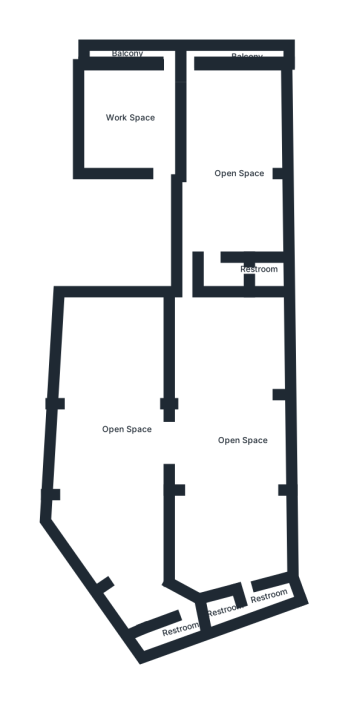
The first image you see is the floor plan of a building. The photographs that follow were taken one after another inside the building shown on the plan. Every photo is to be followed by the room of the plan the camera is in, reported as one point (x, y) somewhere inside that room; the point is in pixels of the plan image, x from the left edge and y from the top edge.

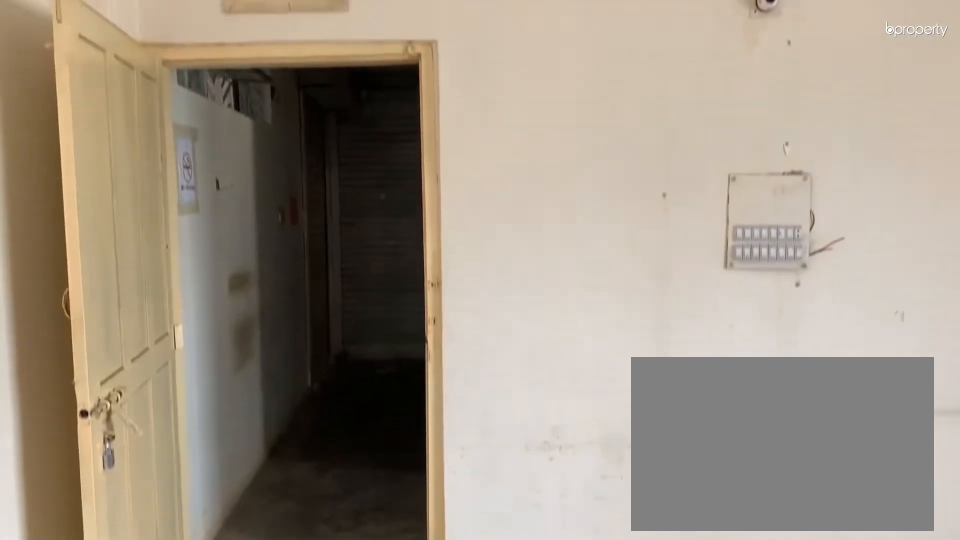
(139, 107)
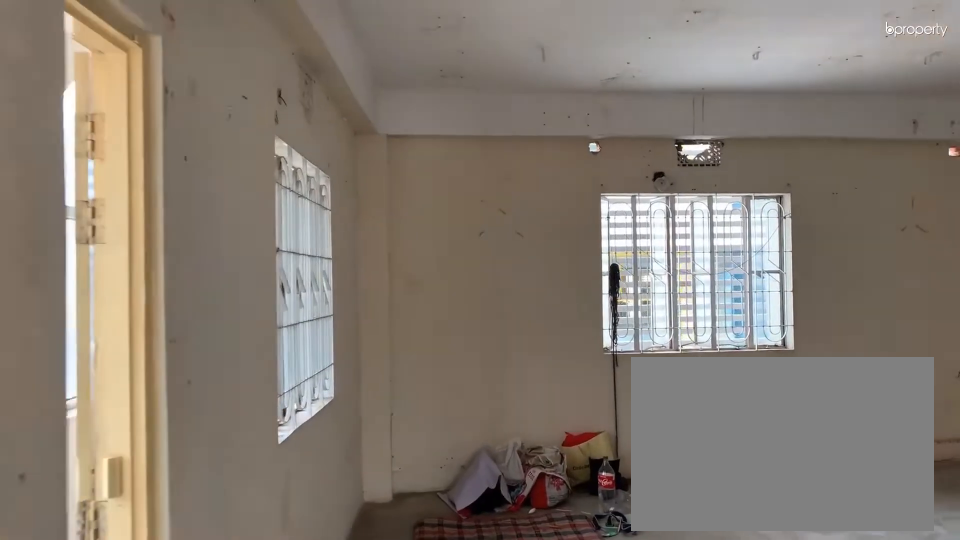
(195, 82)
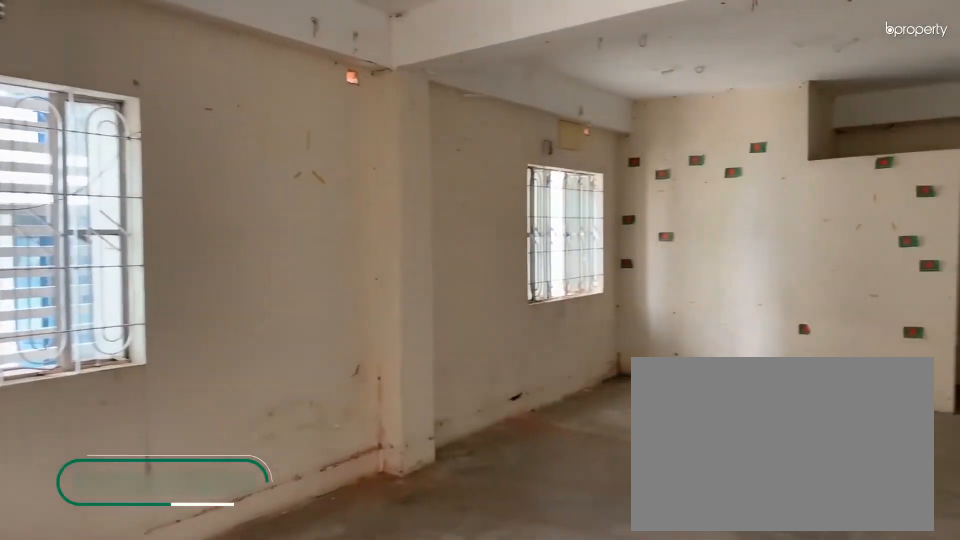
(240, 170)
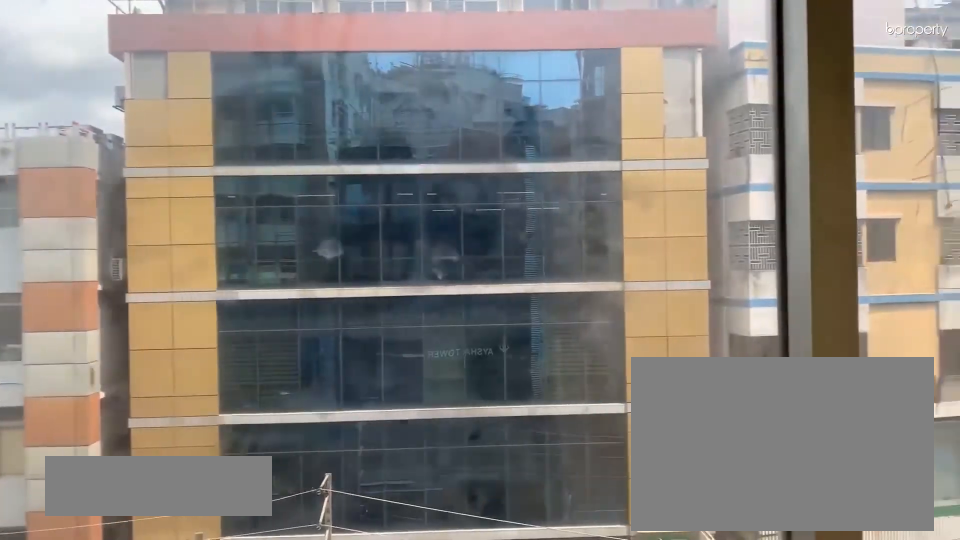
(218, 53)
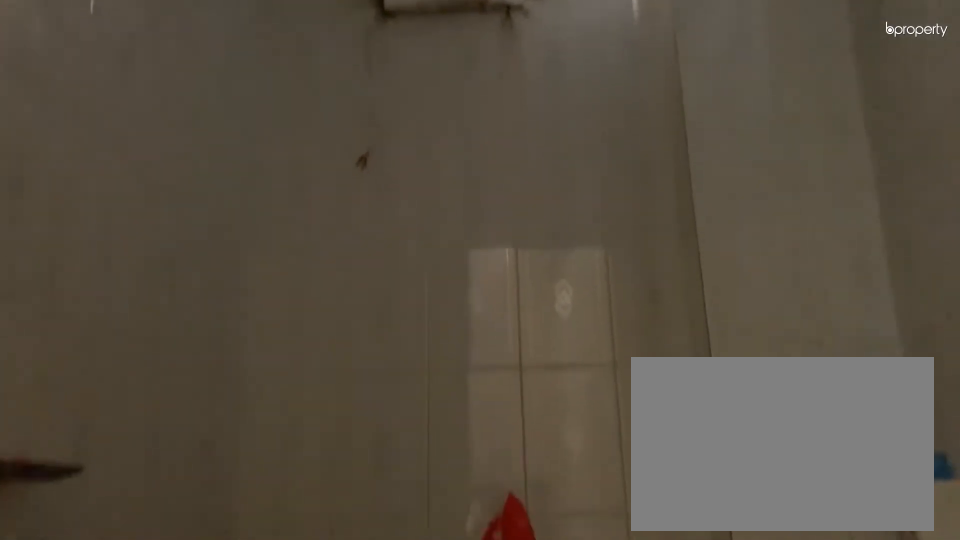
(264, 269)
